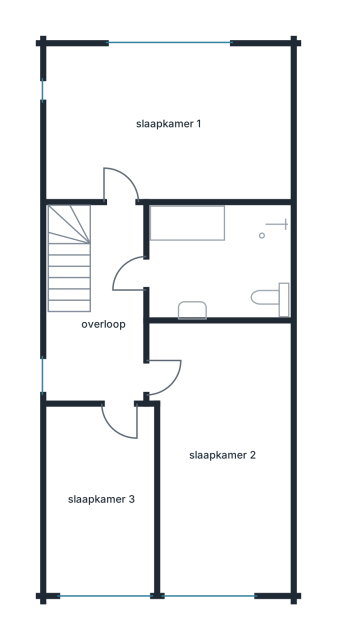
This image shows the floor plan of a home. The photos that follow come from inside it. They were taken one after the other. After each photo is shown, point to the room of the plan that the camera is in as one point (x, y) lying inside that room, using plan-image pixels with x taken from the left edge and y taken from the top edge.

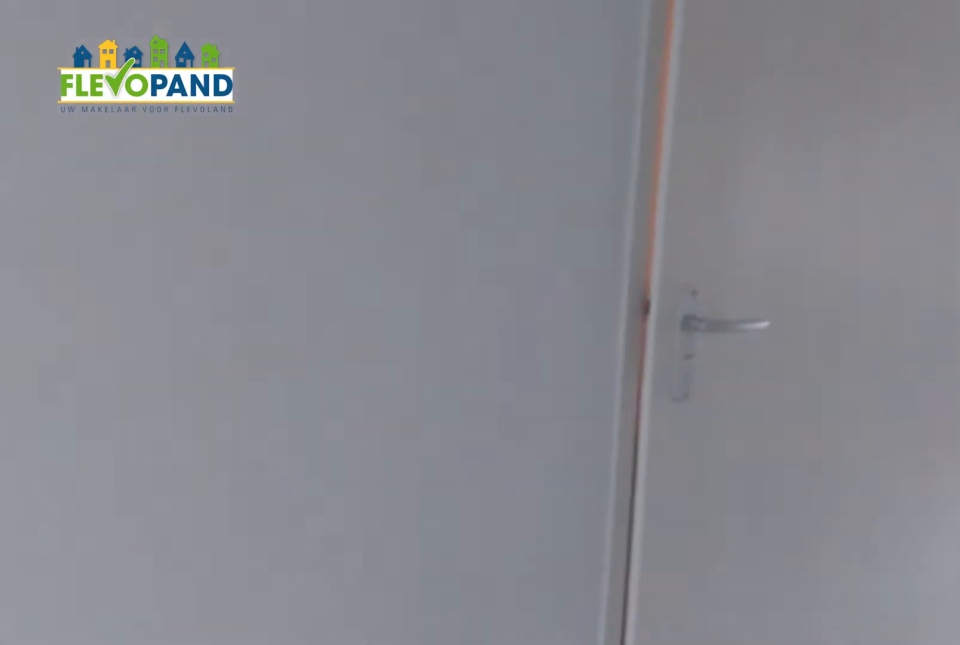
(105, 319)
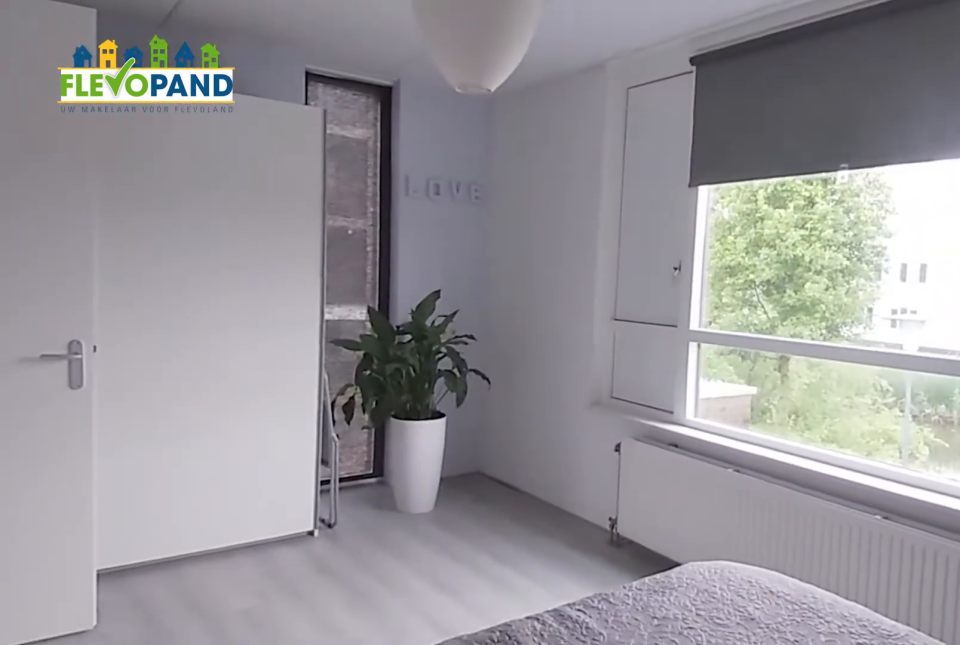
(169, 124)
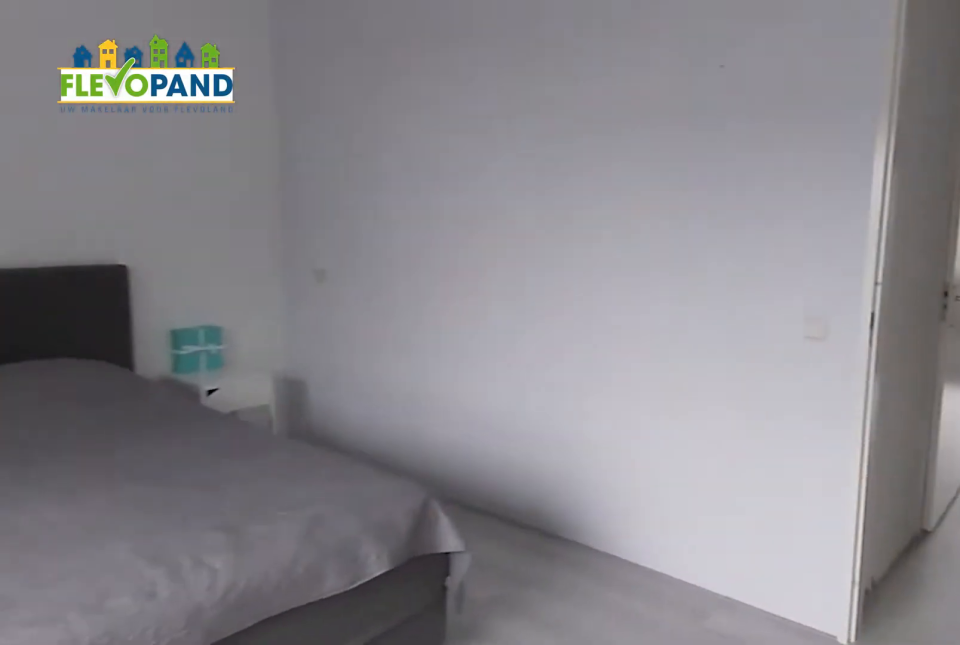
(169, 124)
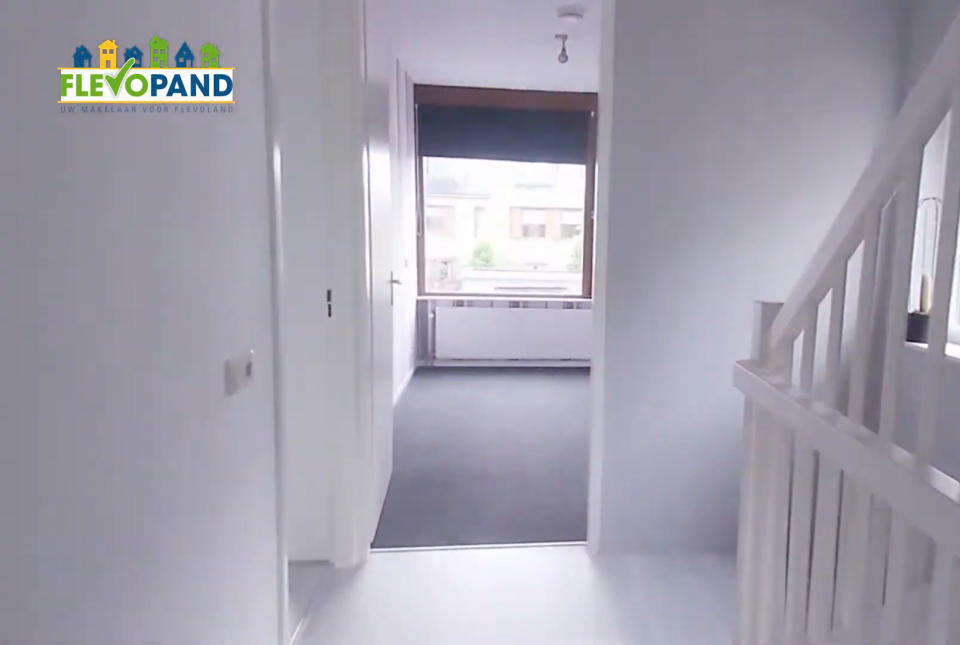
(107, 318)
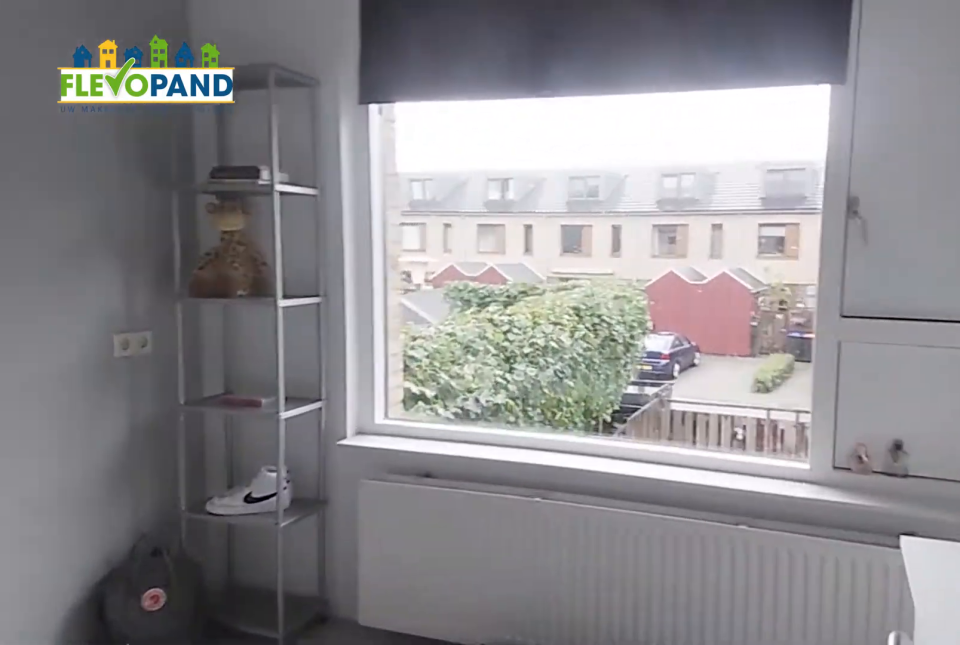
(155, 362)
